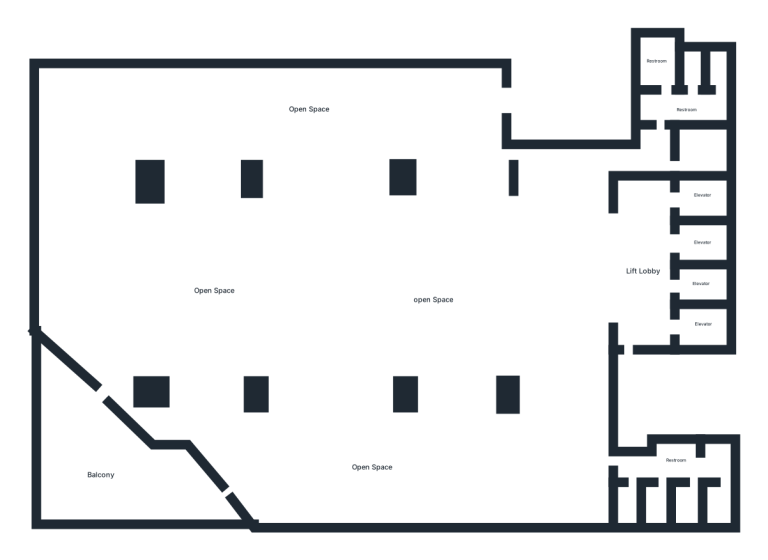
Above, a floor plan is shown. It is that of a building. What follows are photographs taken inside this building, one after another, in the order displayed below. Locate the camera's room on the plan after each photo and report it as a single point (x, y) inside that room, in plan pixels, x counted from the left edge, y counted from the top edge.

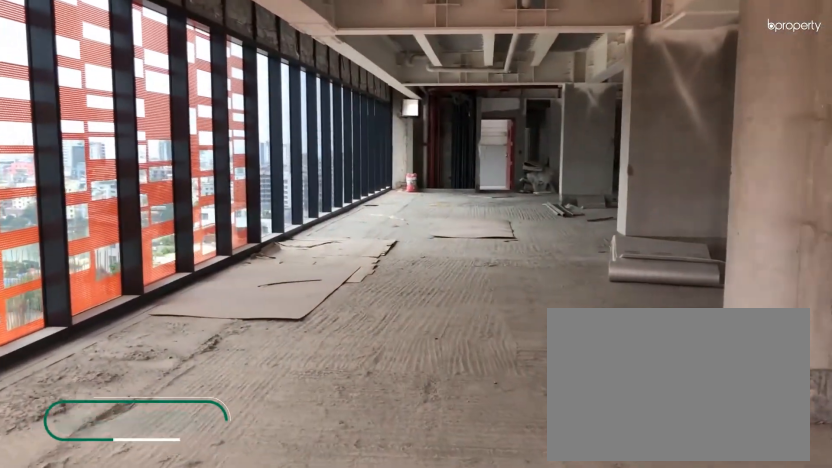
(194, 108)
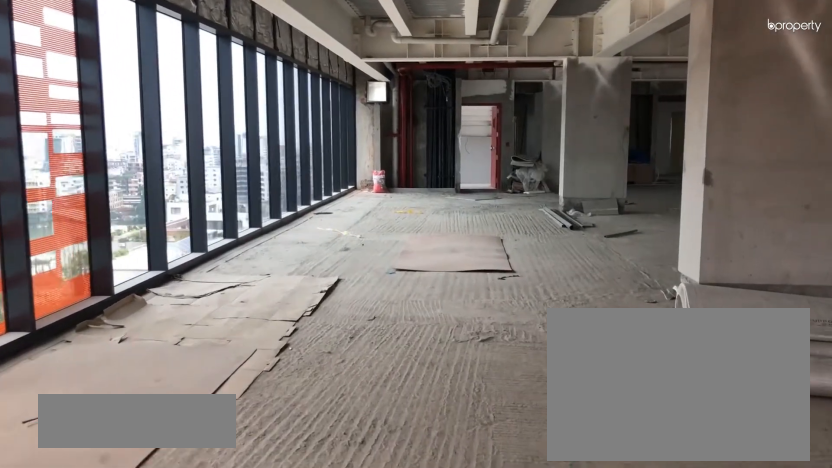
(194, 108)
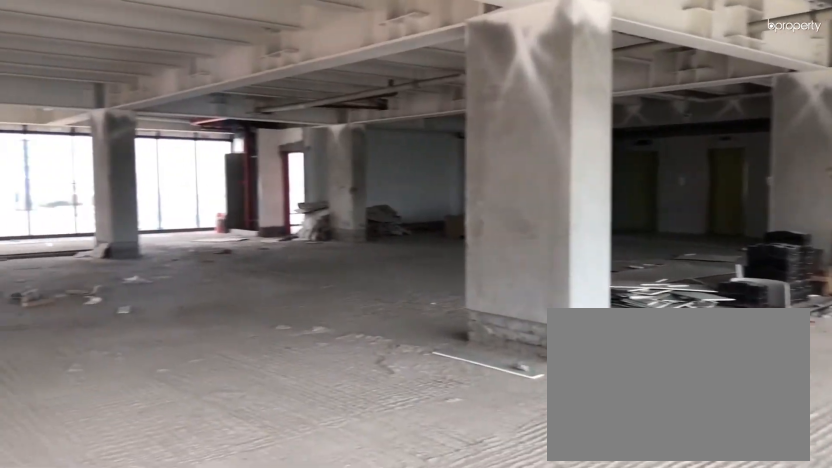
(356, 479)
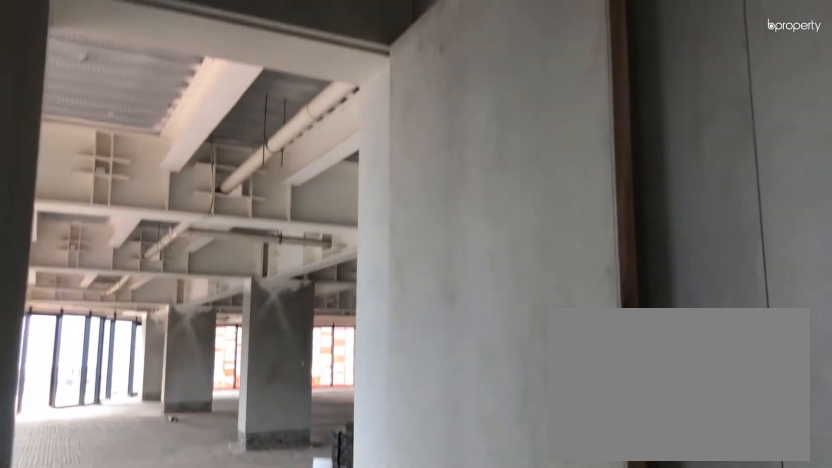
(675, 461)
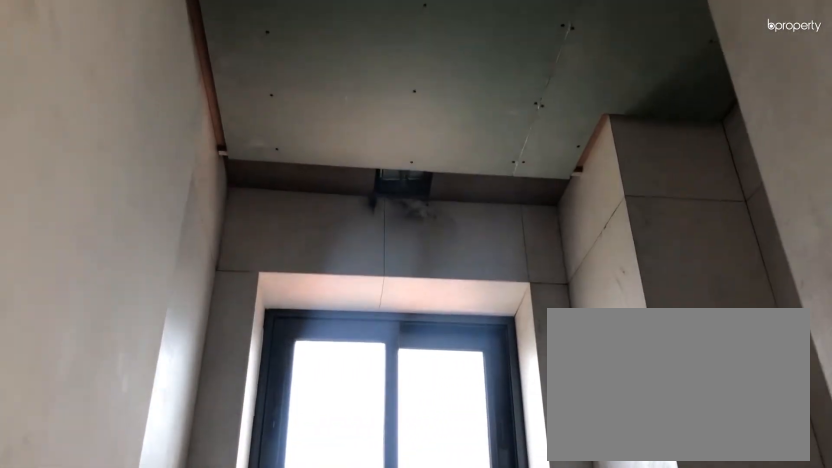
(623, 506)
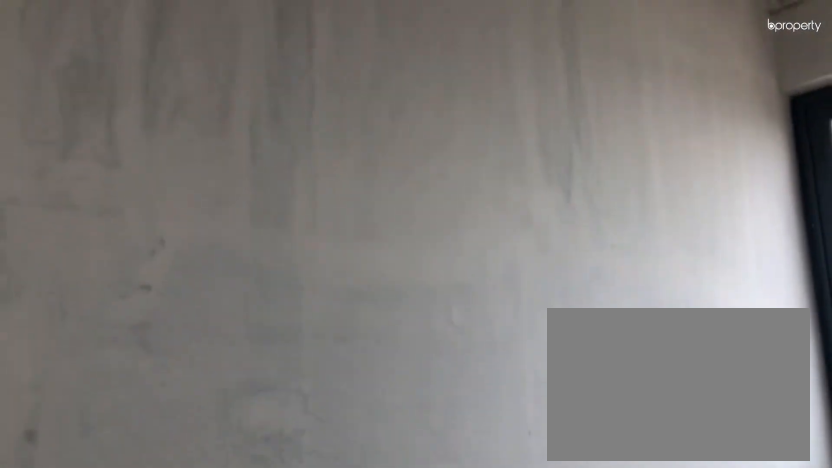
(699, 147)
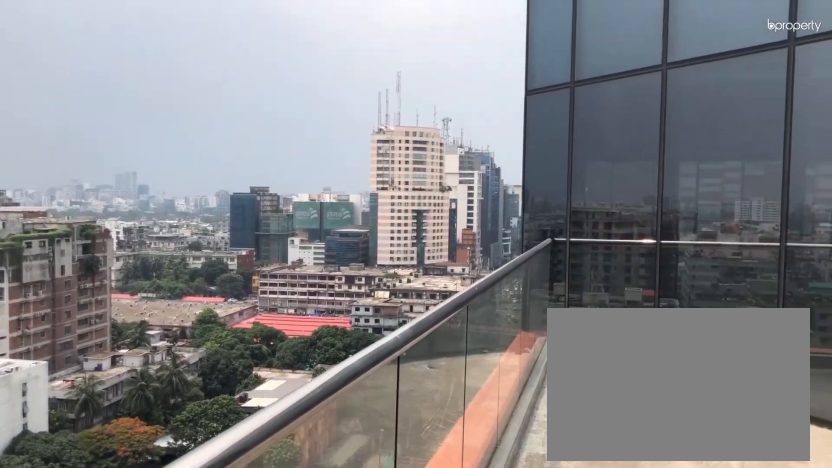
(95, 470)
